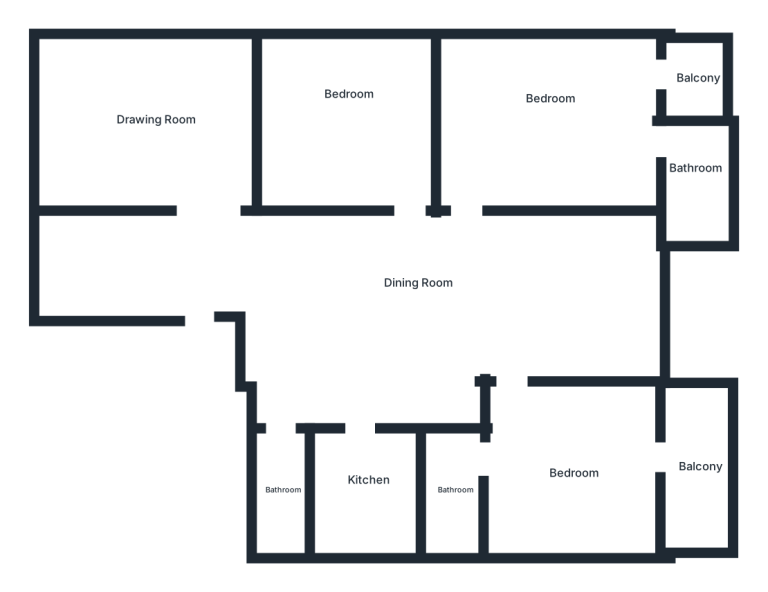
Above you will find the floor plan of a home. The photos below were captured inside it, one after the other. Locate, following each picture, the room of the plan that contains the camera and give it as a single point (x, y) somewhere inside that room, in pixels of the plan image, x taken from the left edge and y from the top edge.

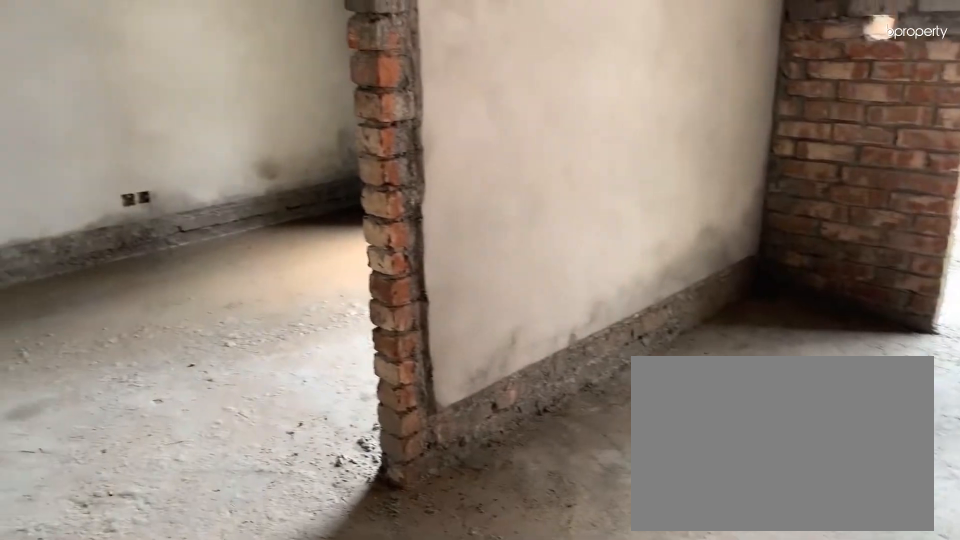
(574, 467)
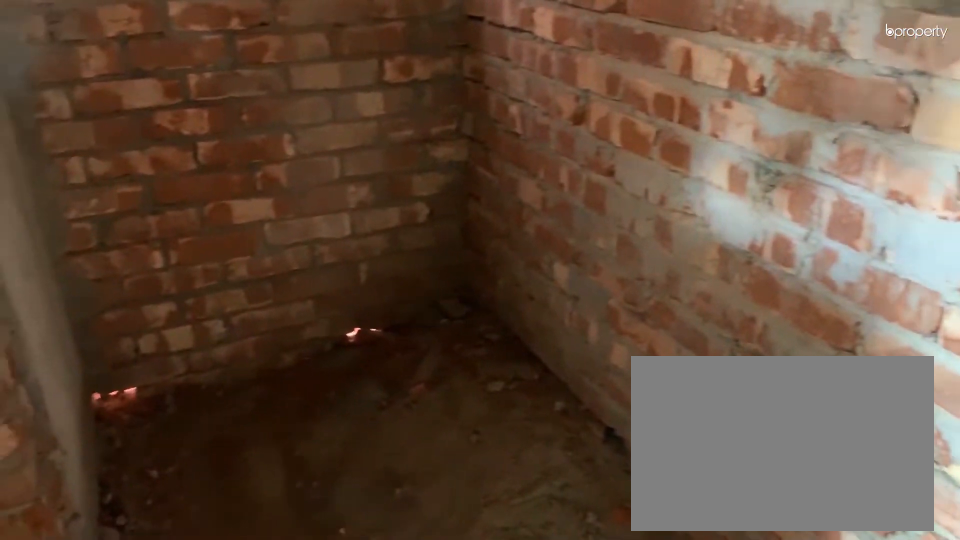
(455, 493)
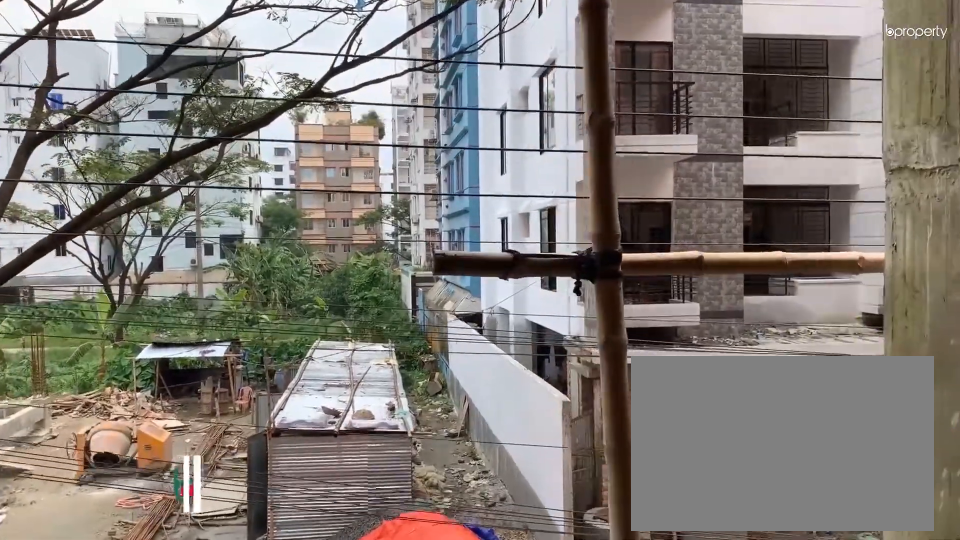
(685, 467)
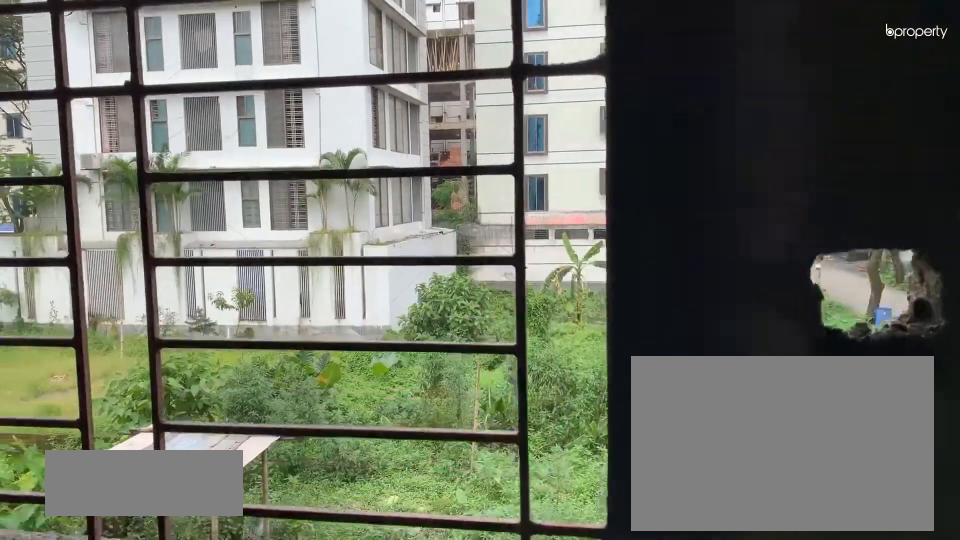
(378, 154)
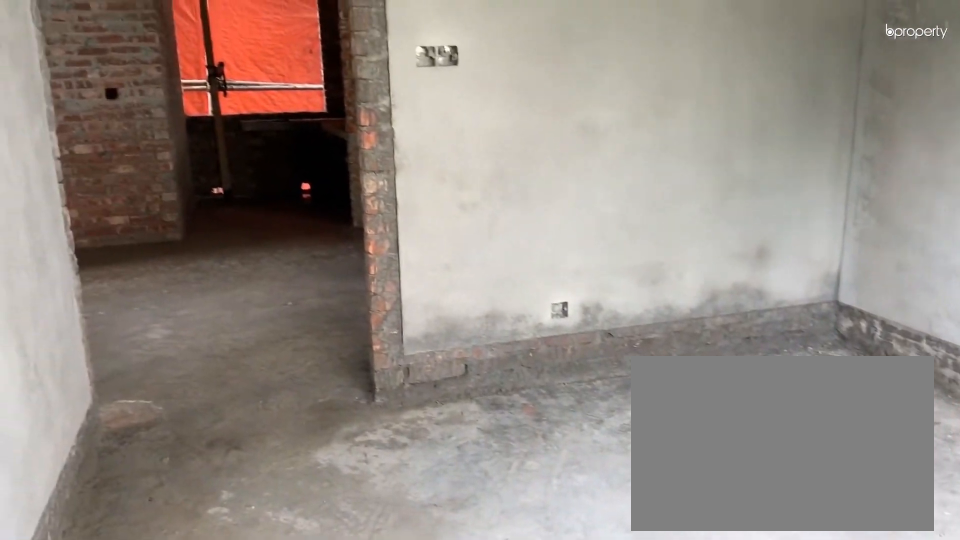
(341, 105)
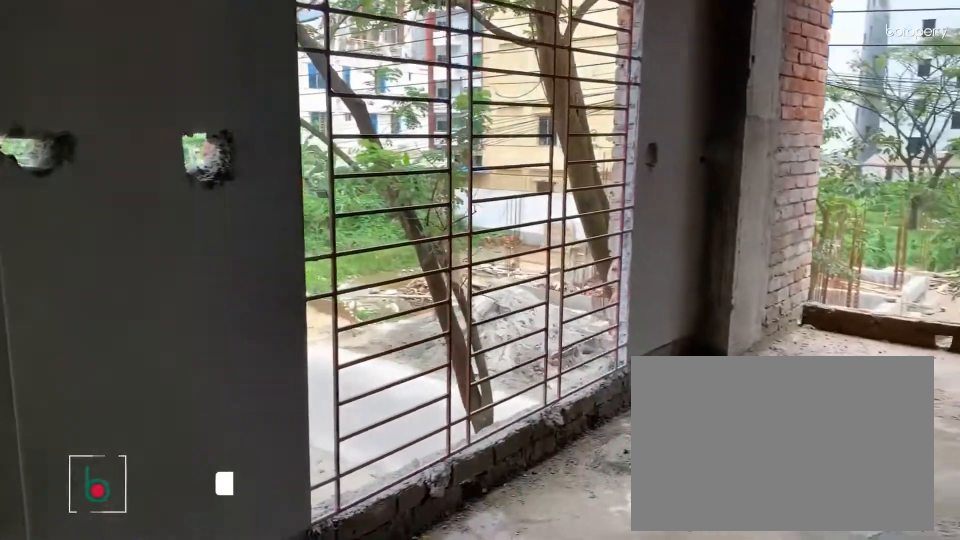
(552, 103)
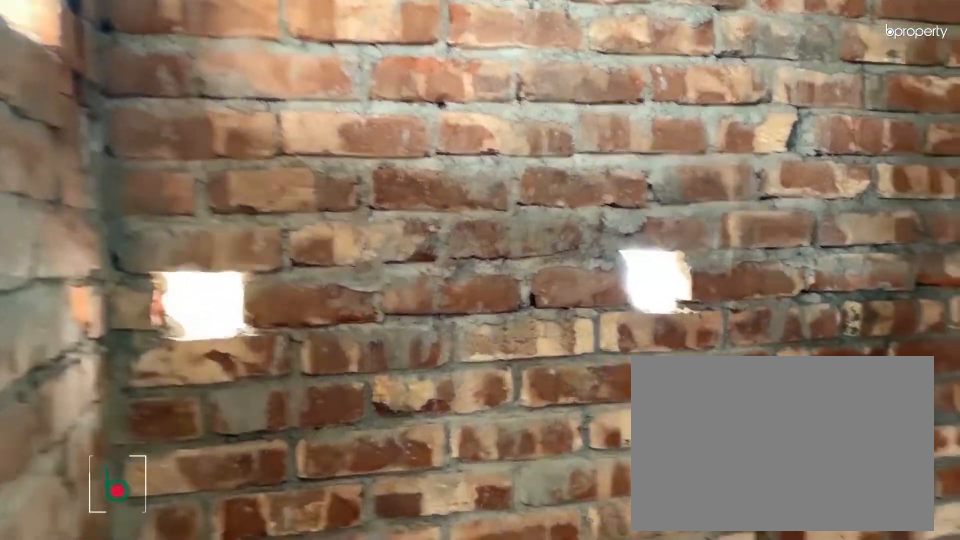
(696, 179)
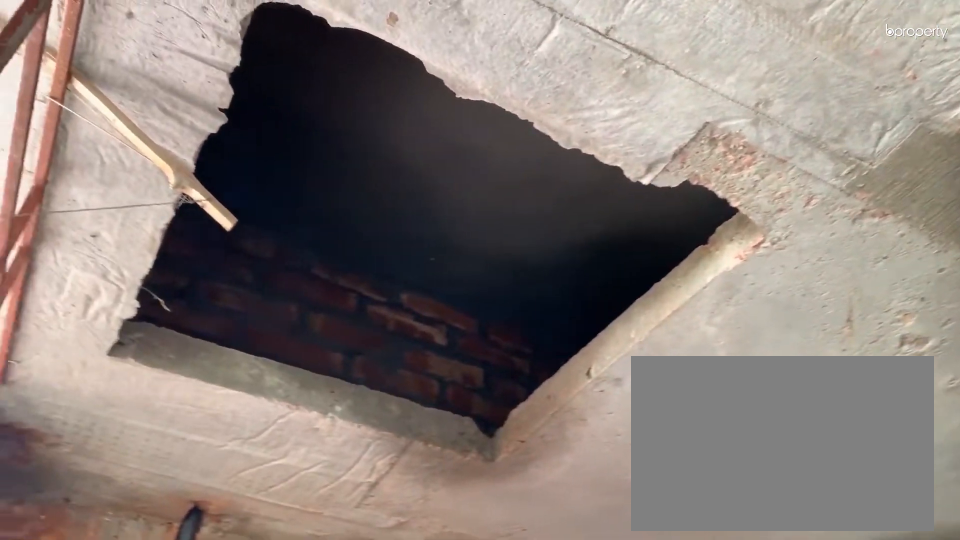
(697, 180)
